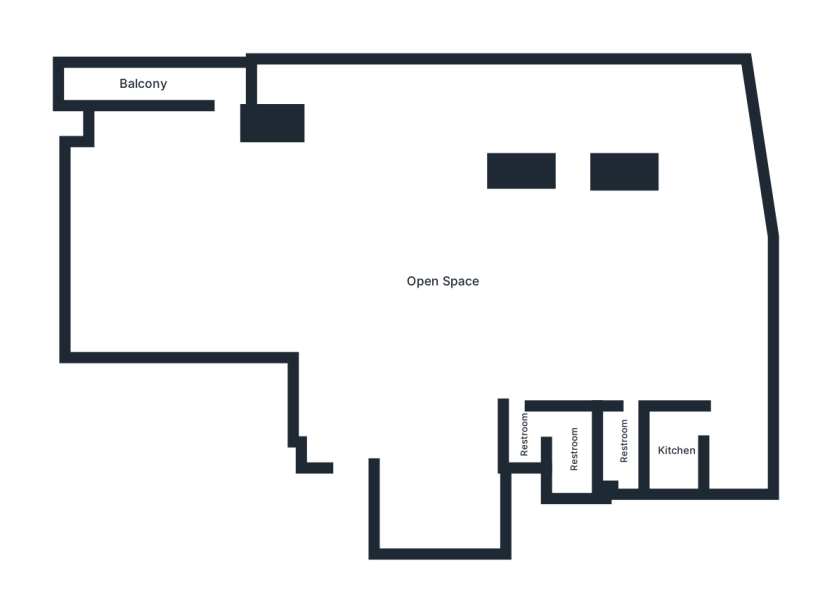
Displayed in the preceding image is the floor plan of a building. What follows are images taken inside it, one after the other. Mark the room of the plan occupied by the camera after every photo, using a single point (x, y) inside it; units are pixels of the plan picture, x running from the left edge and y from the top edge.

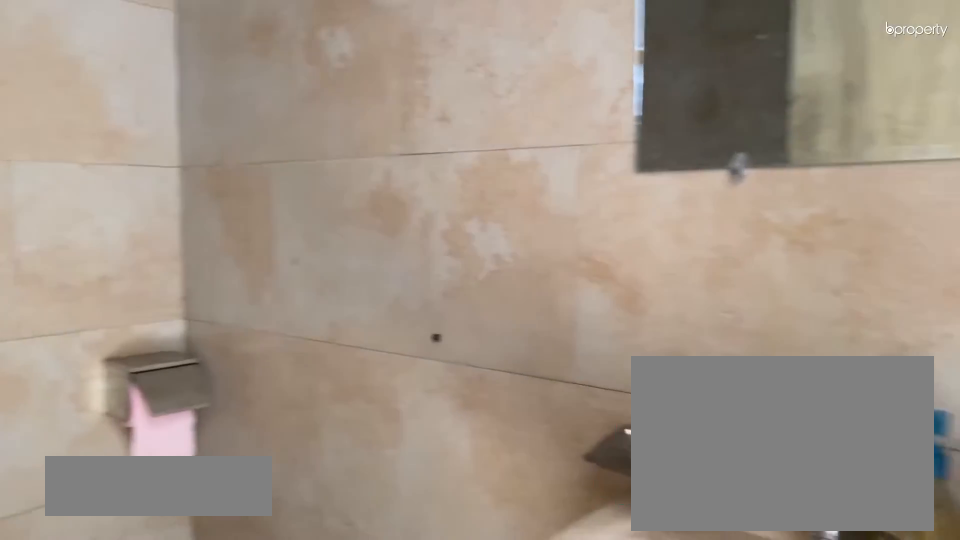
(622, 445)
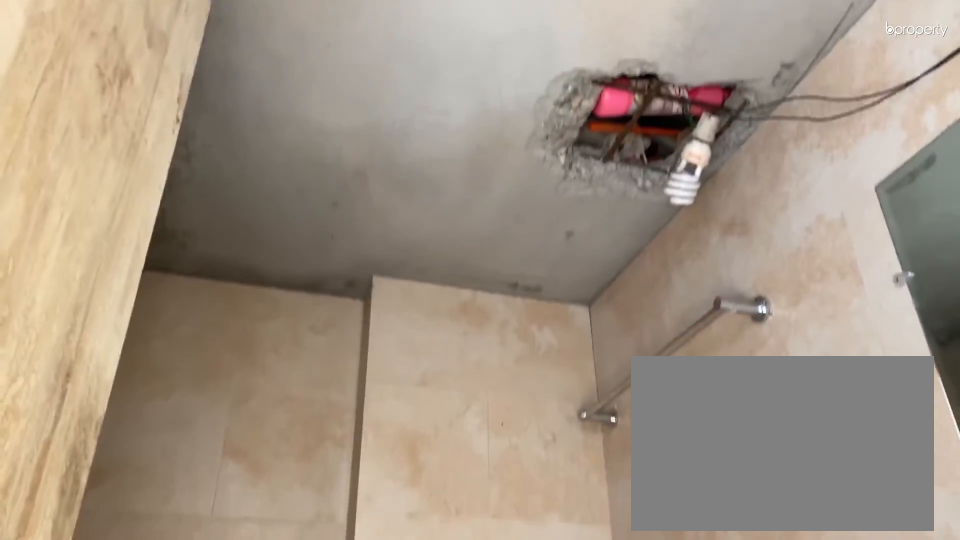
(622, 445)
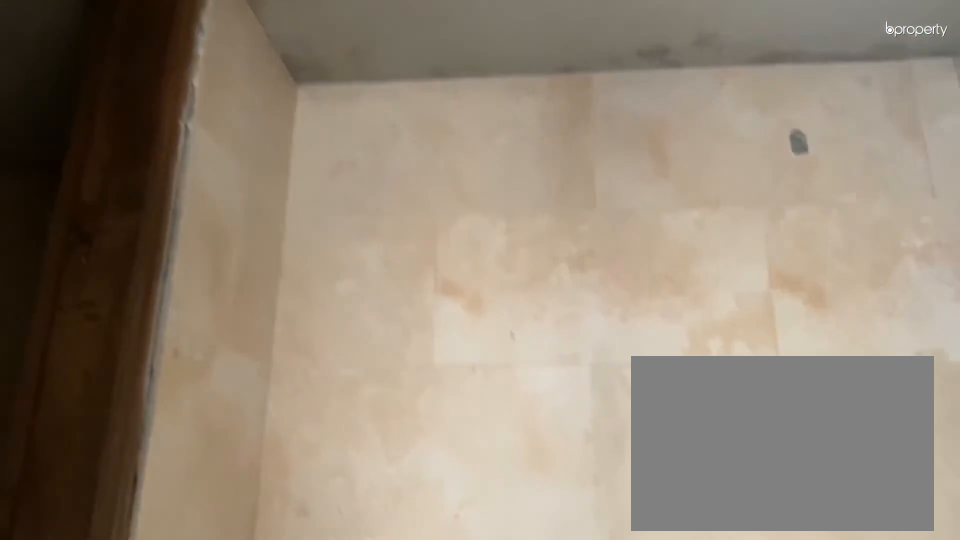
(528, 436)
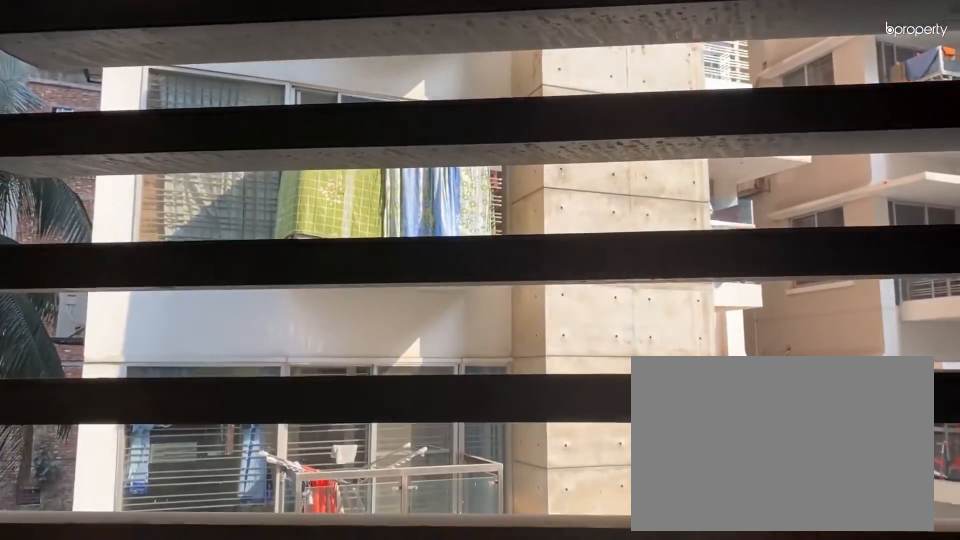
(153, 85)
